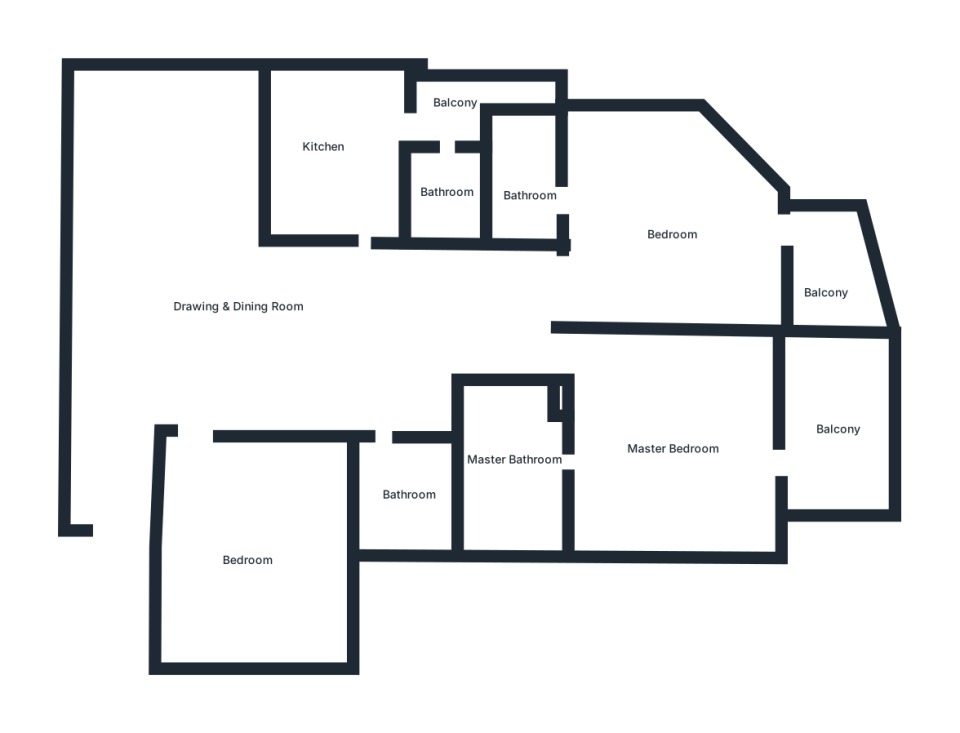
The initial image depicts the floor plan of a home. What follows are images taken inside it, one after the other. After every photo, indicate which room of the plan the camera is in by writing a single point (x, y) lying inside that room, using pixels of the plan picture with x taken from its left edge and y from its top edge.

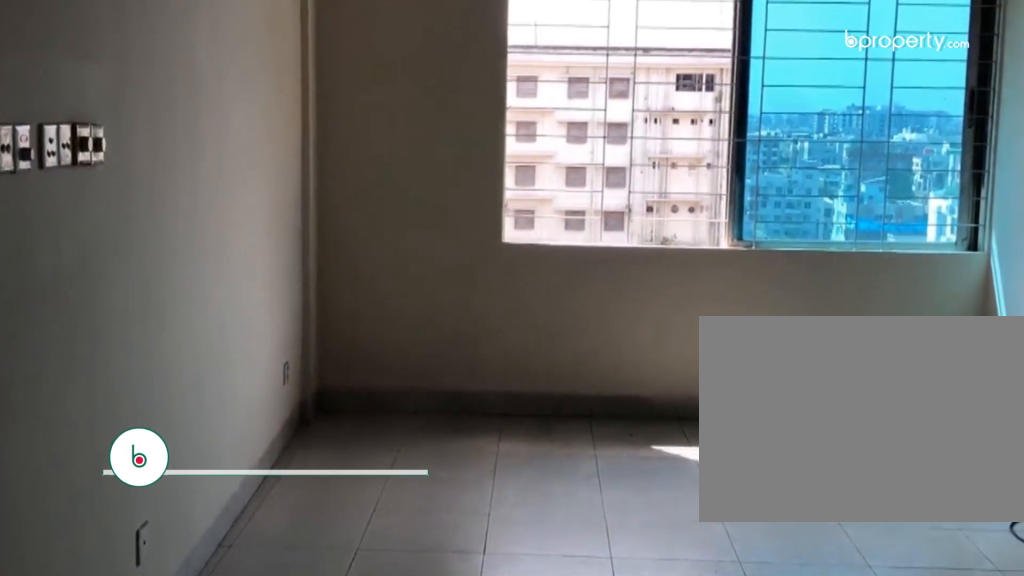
(197, 359)
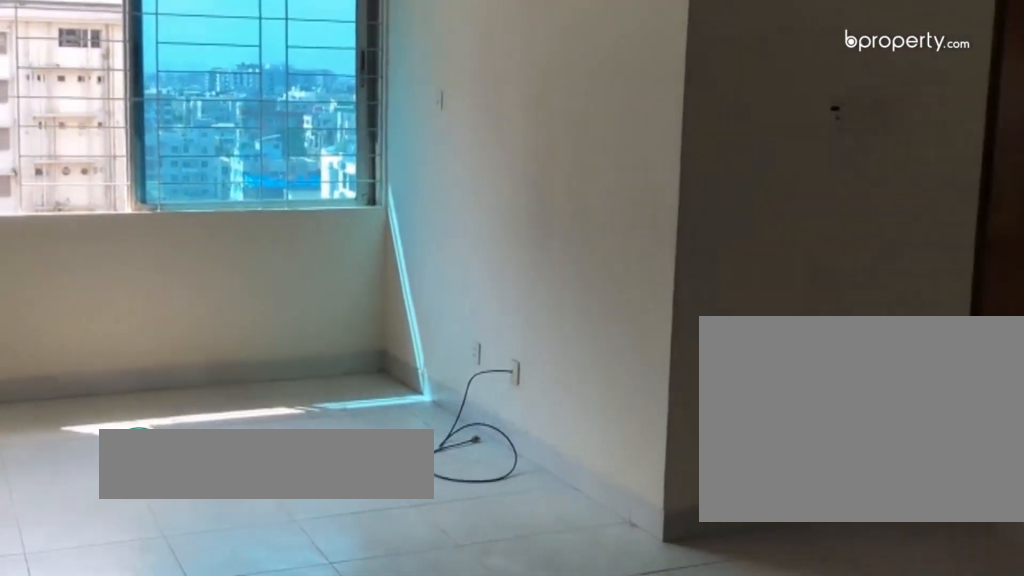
(197, 359)
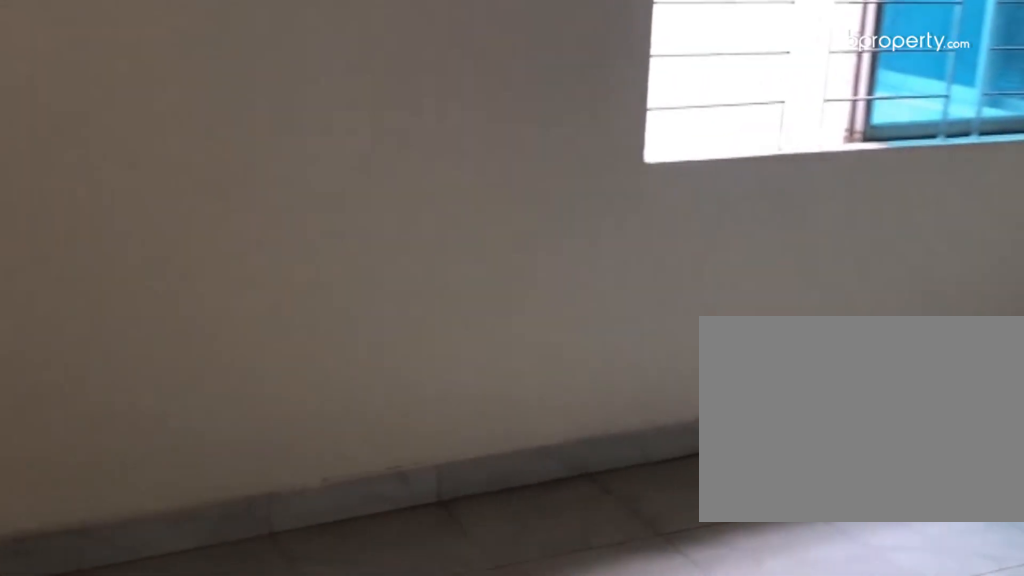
(231, 531)
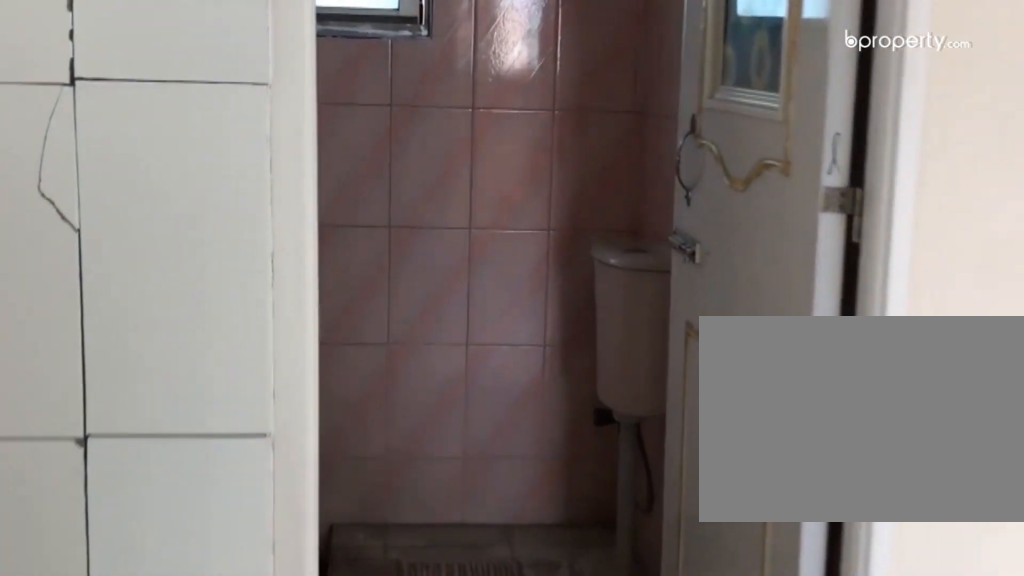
(406, 484)
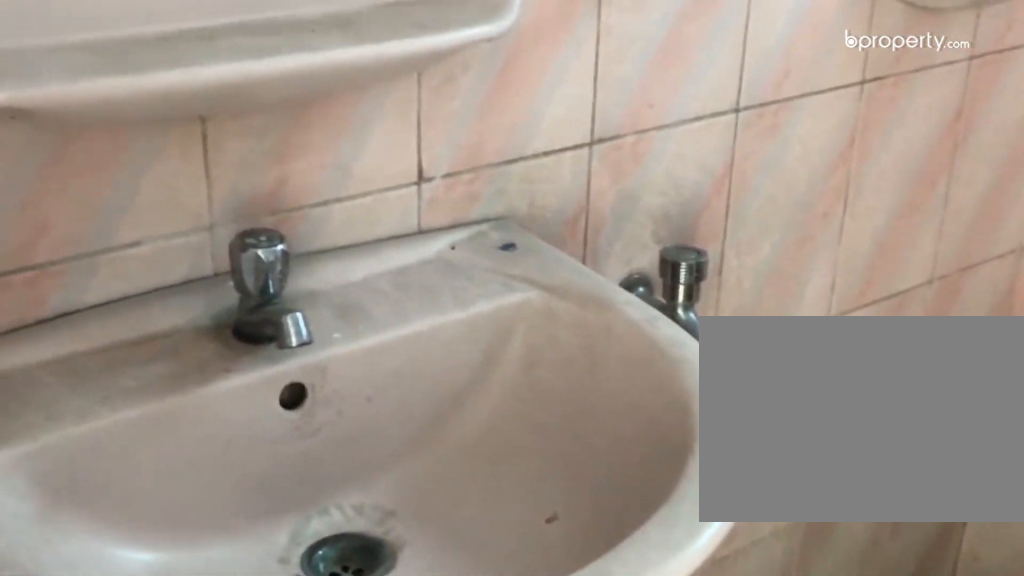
(406, 484)
